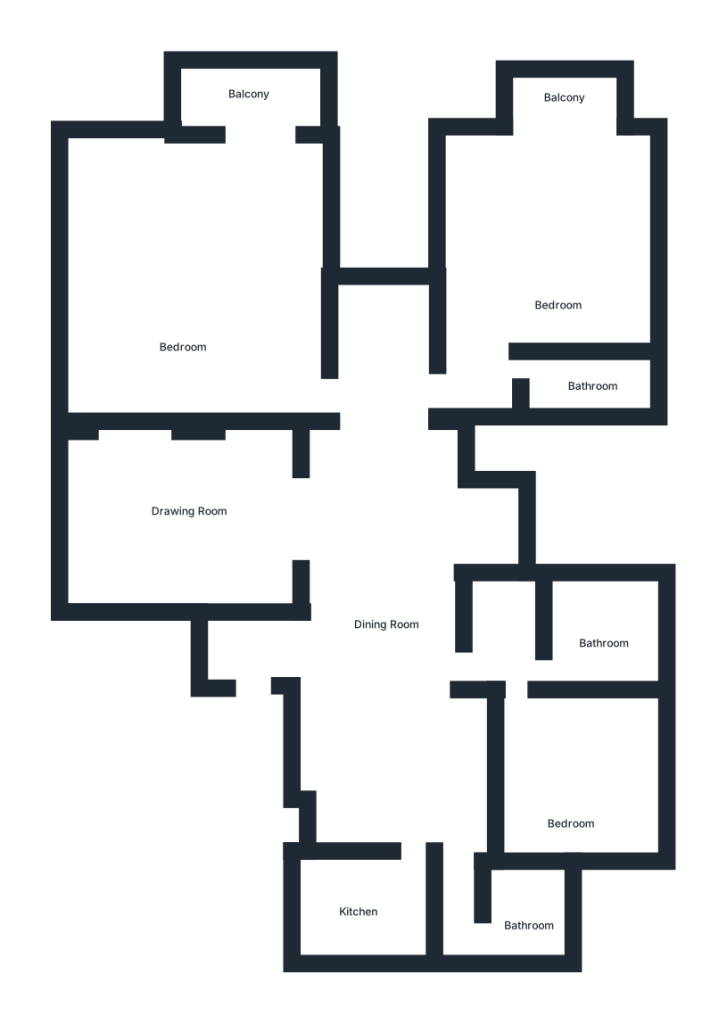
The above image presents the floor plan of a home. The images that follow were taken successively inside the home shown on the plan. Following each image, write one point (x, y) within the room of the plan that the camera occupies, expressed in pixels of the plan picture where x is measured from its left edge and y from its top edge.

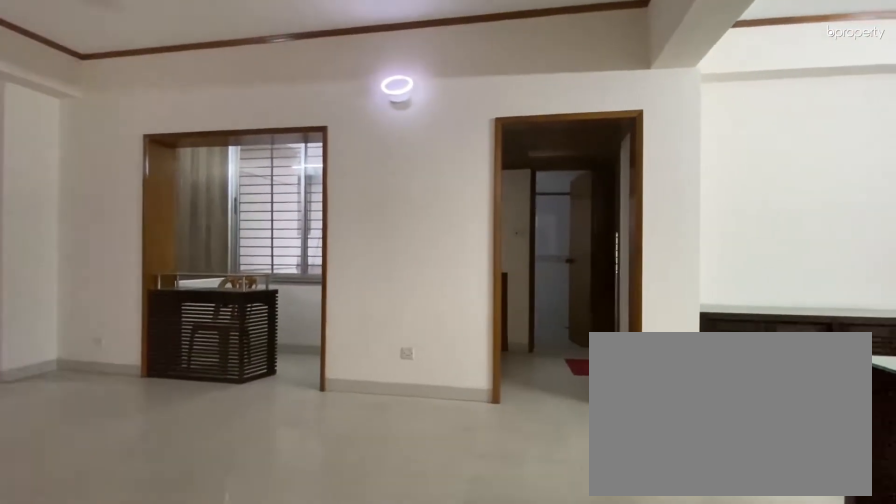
(381, 630)
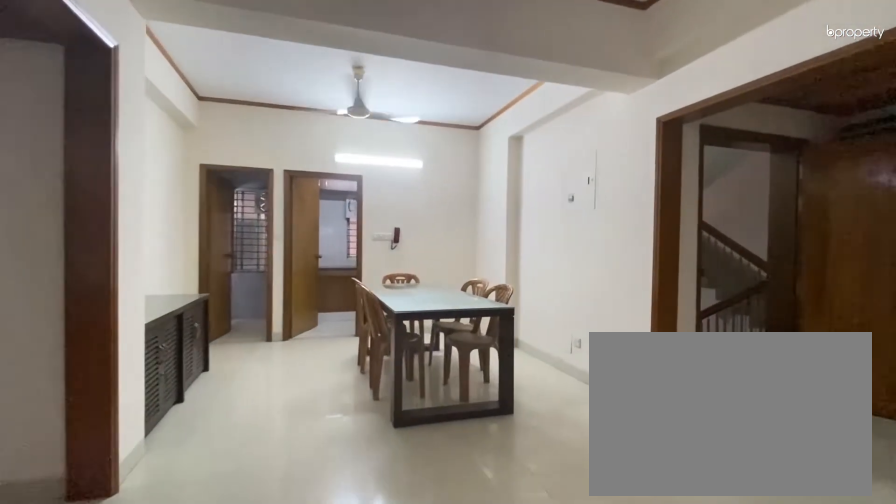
(384, 626)
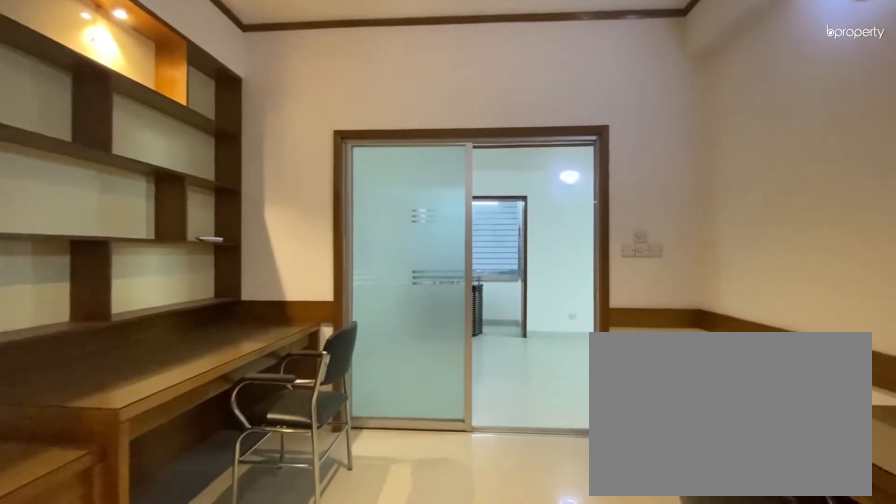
(196, 507)
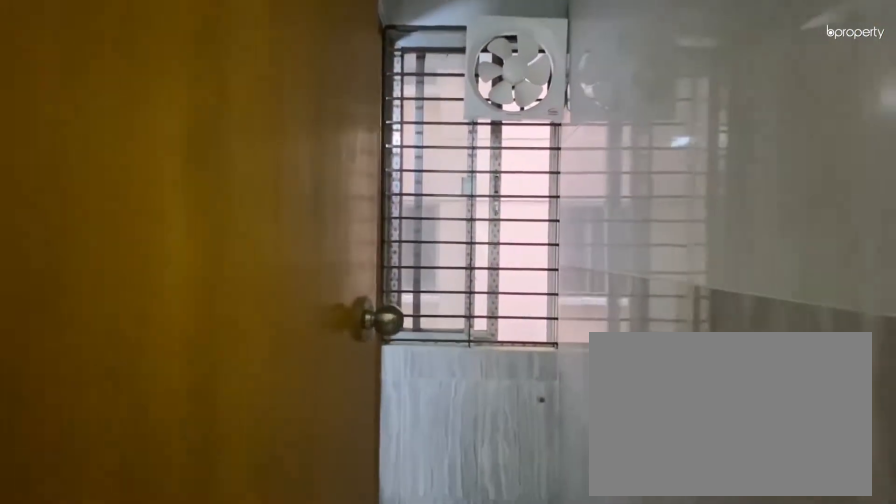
(524, 913)
